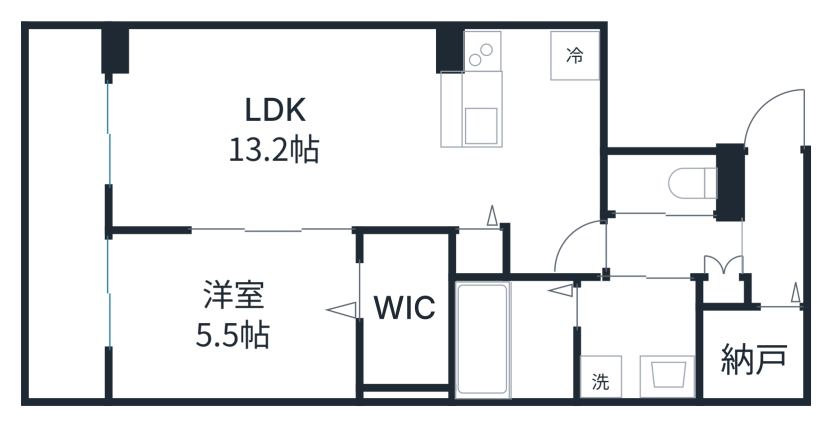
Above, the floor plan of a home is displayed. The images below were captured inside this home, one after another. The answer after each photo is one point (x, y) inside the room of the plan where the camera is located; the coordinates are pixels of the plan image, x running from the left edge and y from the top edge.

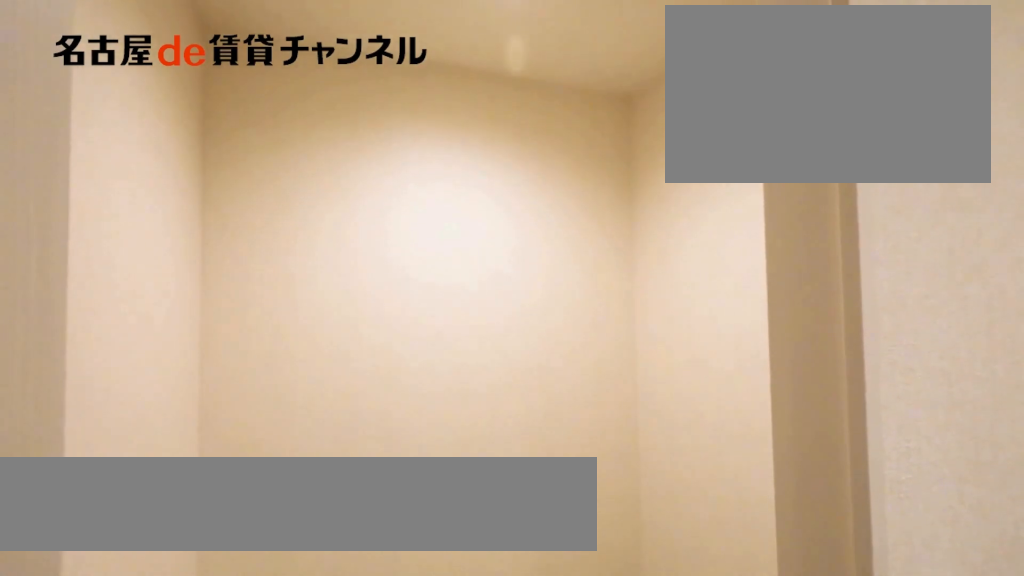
(750, 352)
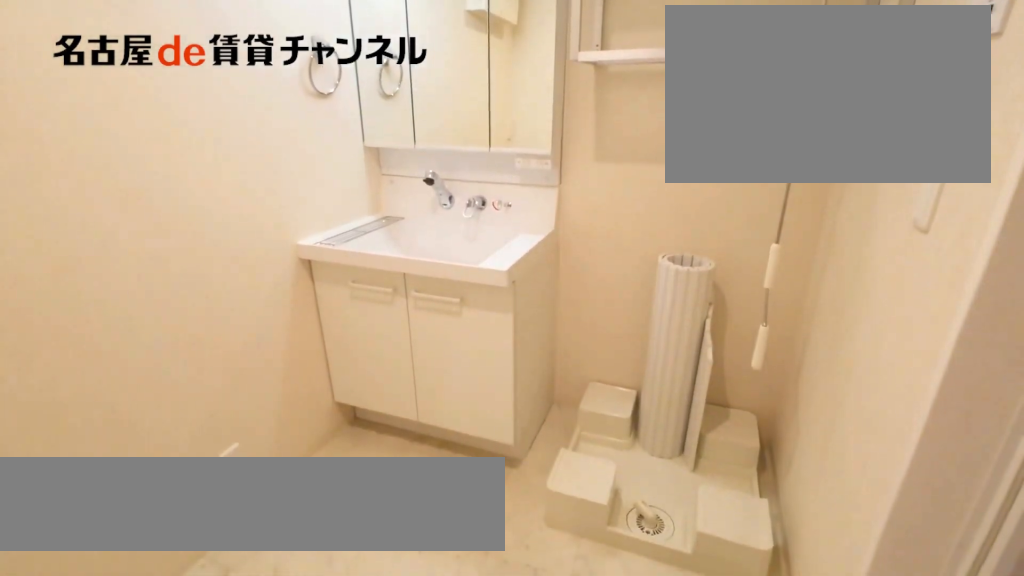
(636, 337)
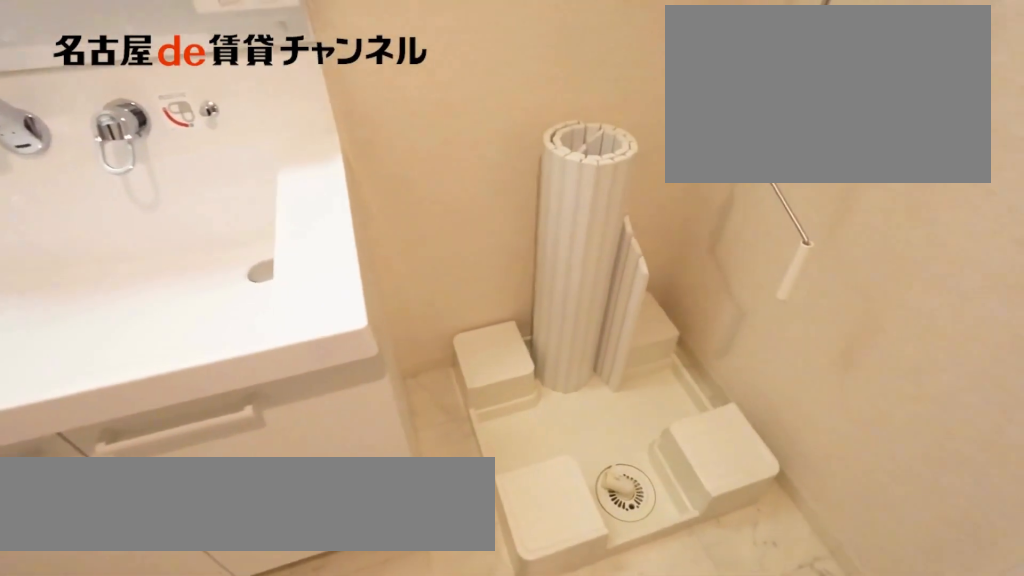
(636, 337)
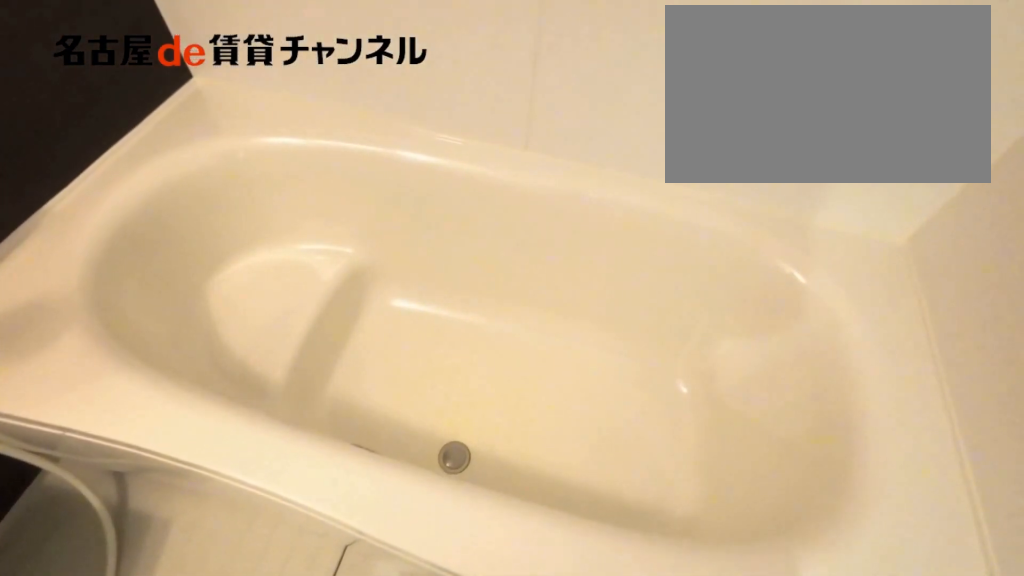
(512, 338)
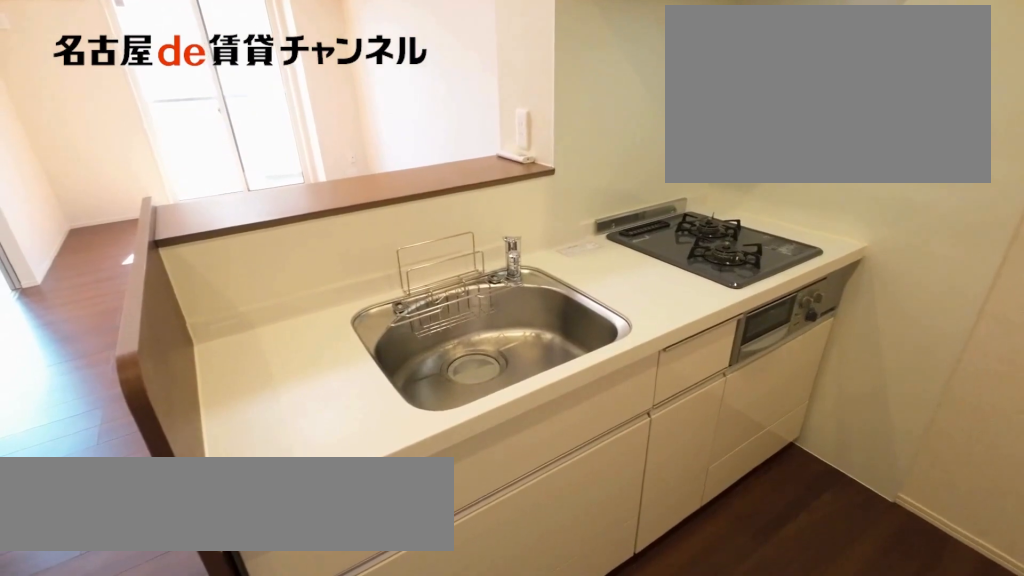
(475, 96)
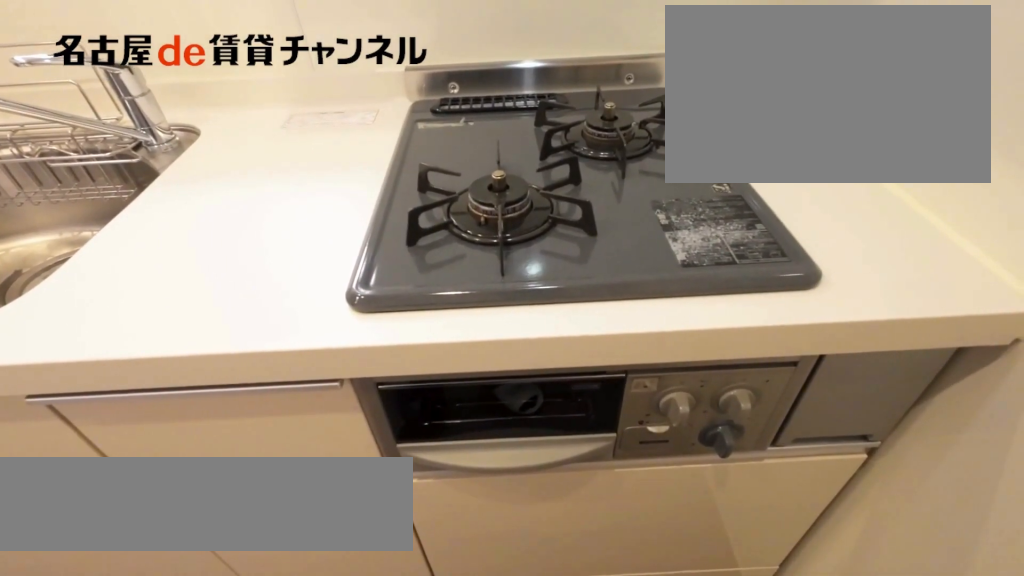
(475, 96)
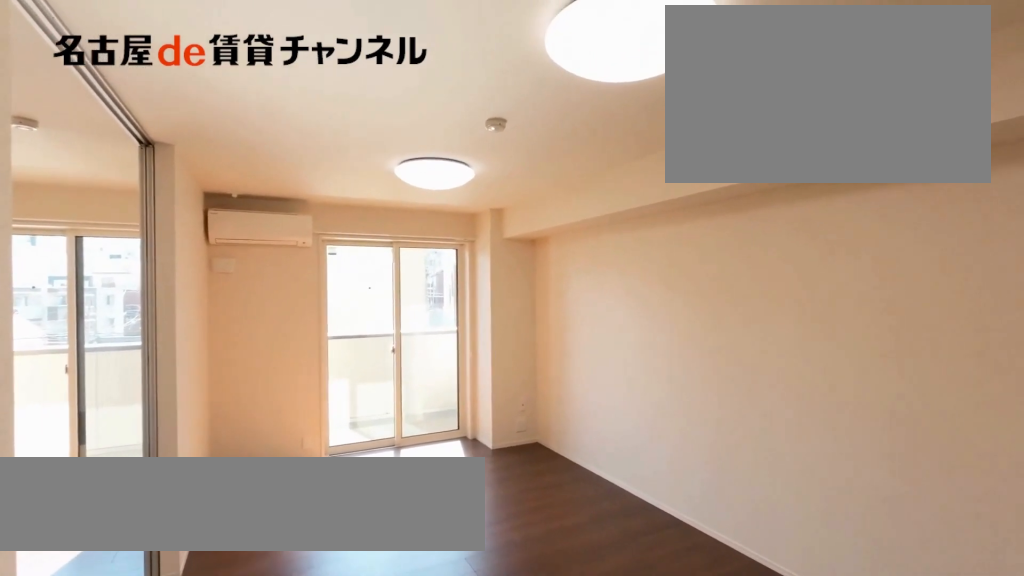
(321, 137)
